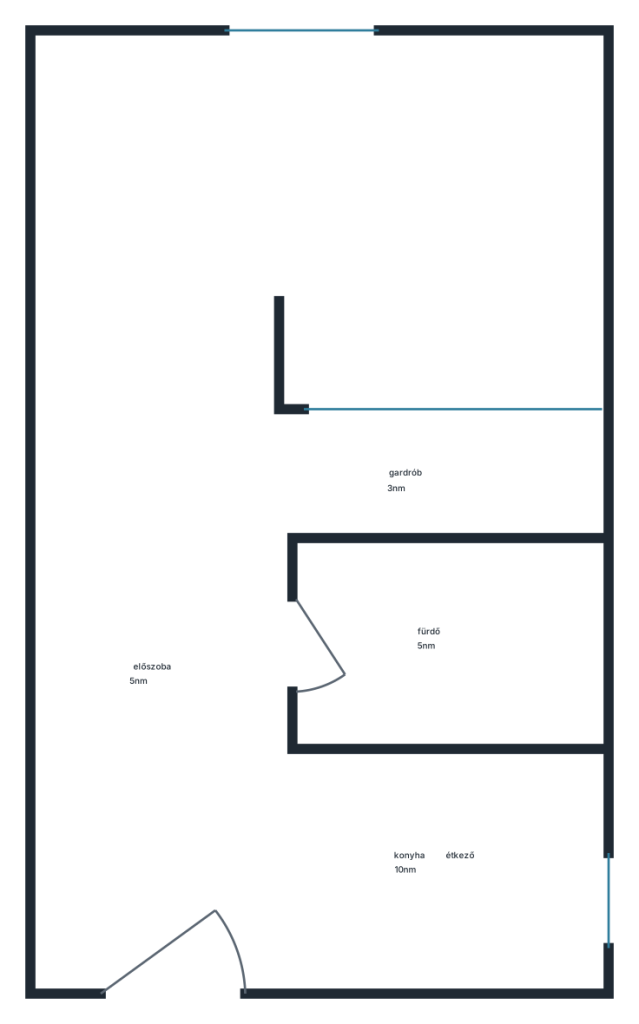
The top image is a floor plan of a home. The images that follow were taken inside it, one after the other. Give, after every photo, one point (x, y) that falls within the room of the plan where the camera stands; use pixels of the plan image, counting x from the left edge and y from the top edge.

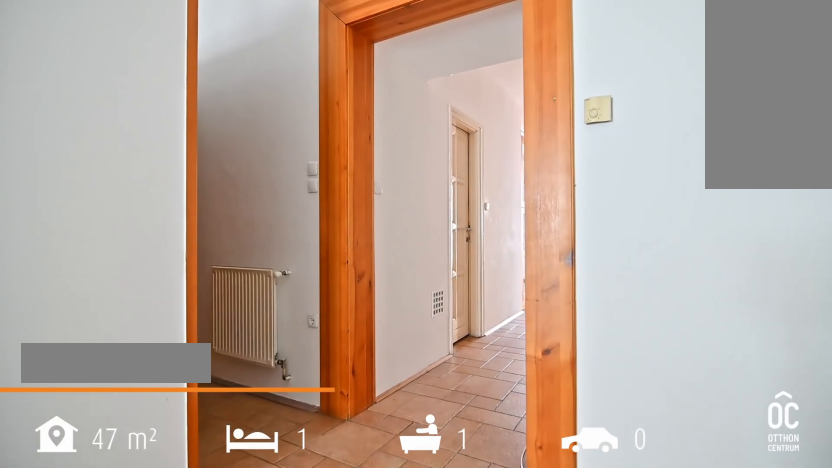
(151, 660)
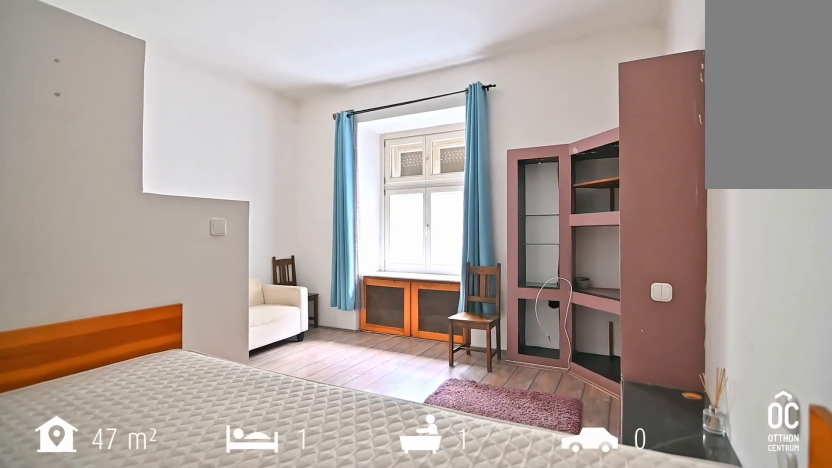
(291, 194)
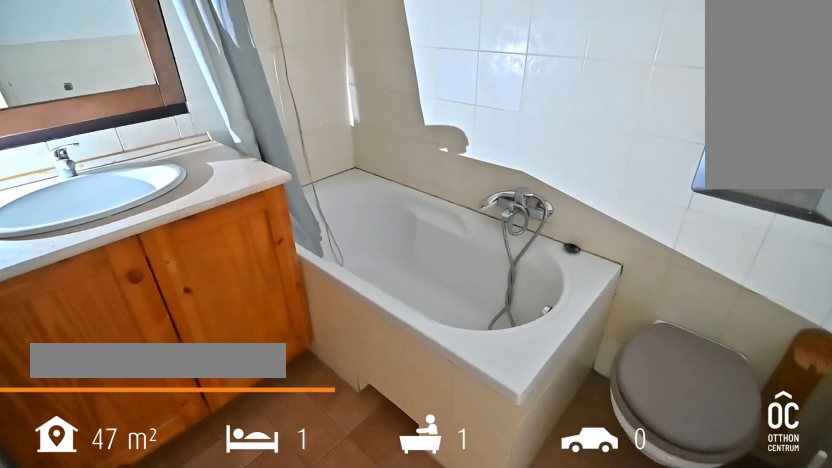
(443, 646)
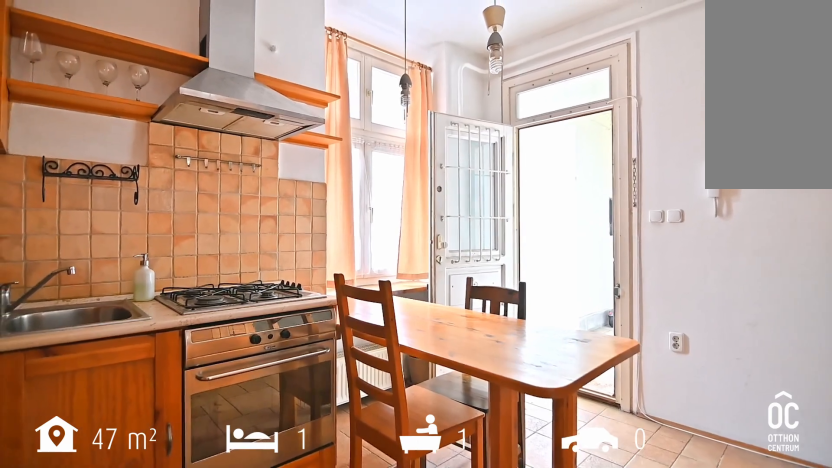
(435, 870)
